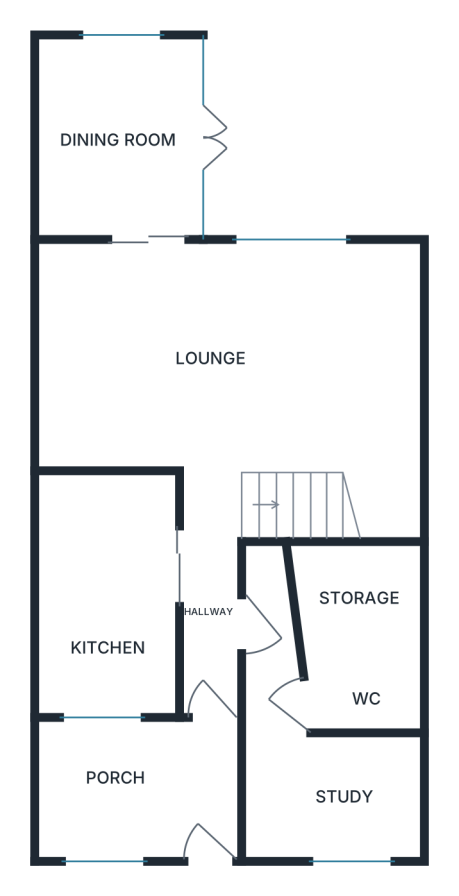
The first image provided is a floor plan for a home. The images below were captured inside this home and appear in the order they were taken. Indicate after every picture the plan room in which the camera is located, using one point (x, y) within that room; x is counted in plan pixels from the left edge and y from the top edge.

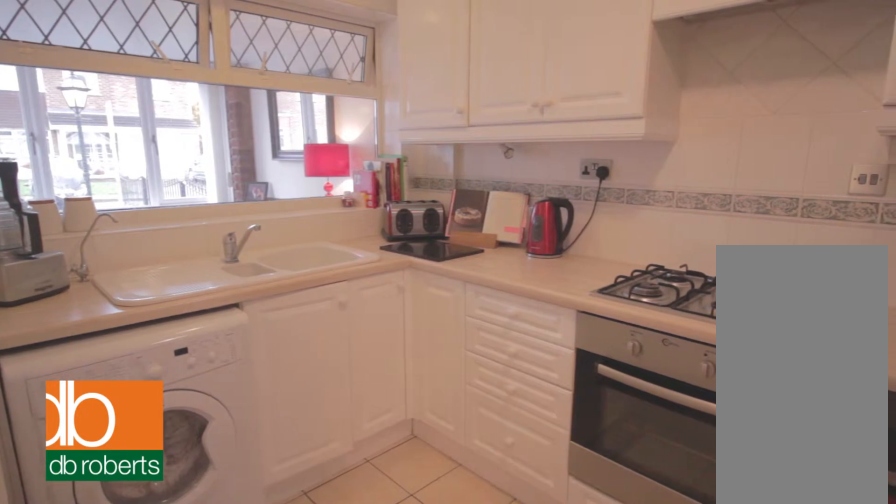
(109, 593)
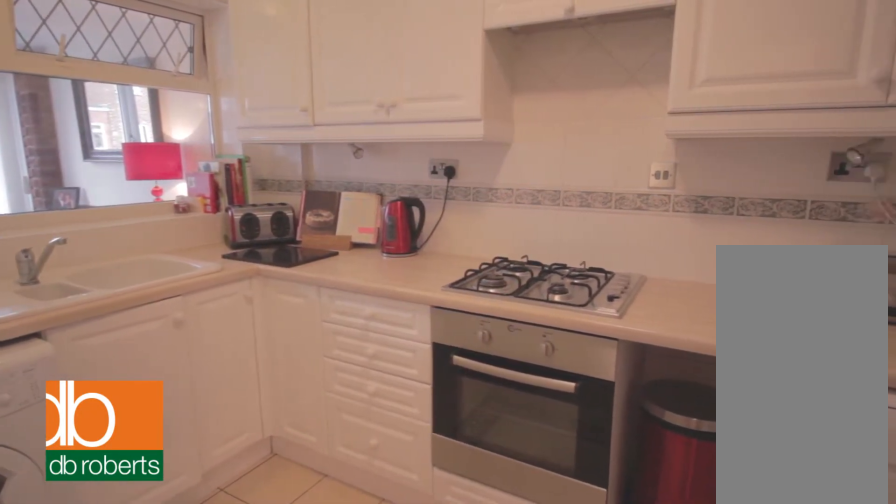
(109, 593)
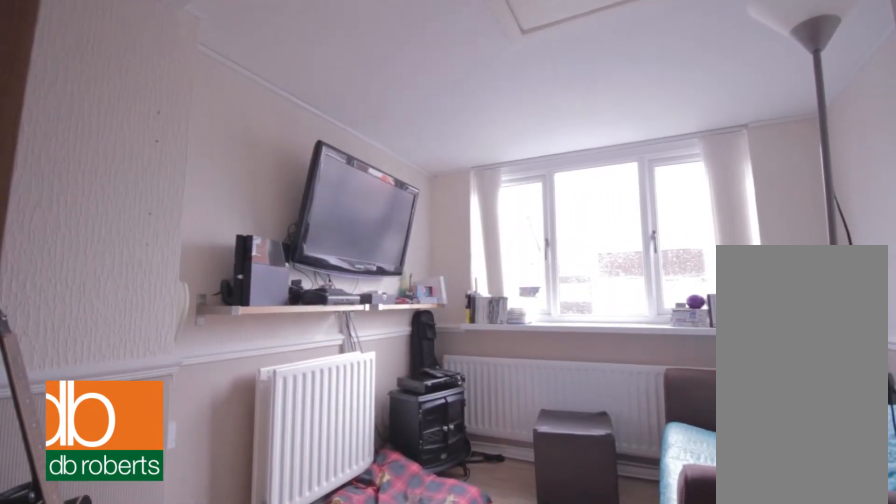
(313, 750)
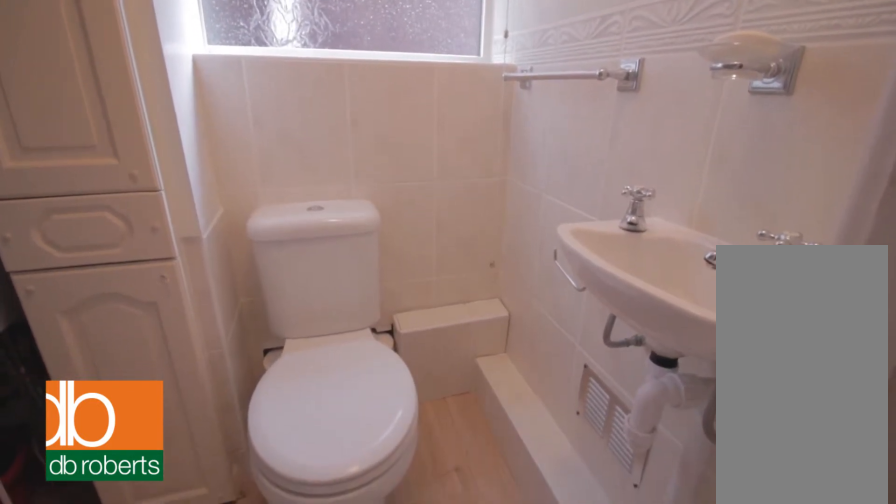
(359, 634)
